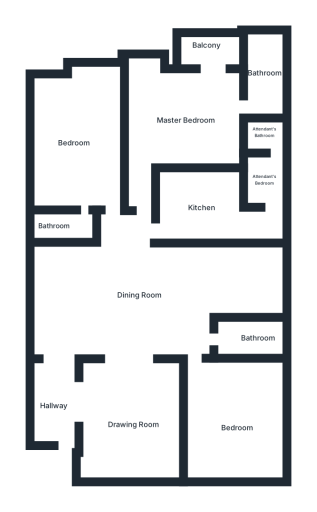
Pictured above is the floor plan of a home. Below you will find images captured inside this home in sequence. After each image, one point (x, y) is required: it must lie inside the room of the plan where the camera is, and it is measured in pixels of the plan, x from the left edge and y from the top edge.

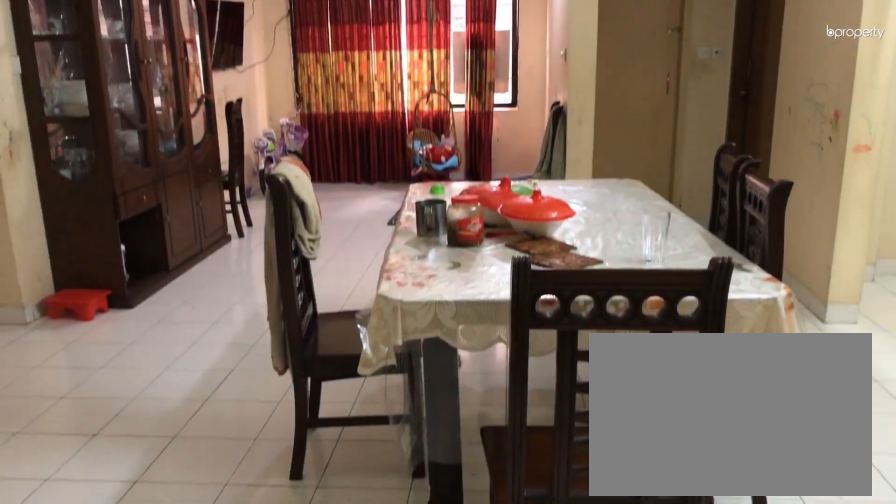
(145, 297)
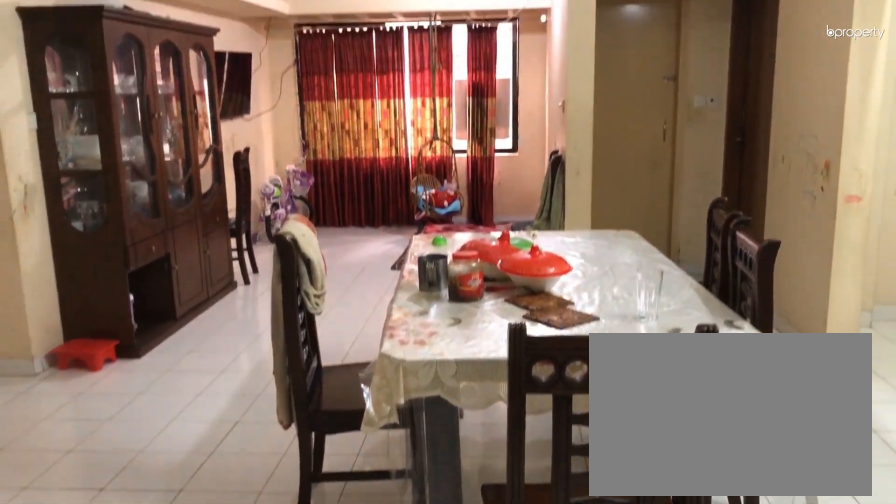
(145, 297)
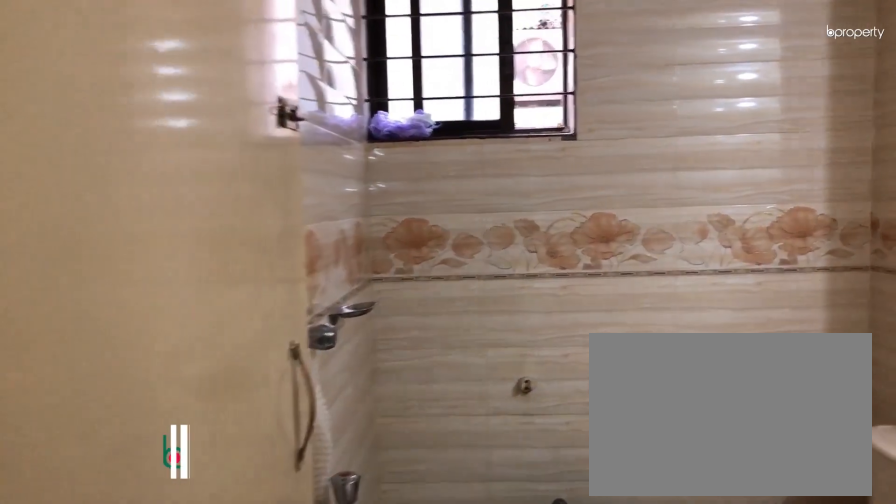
(243, 337)
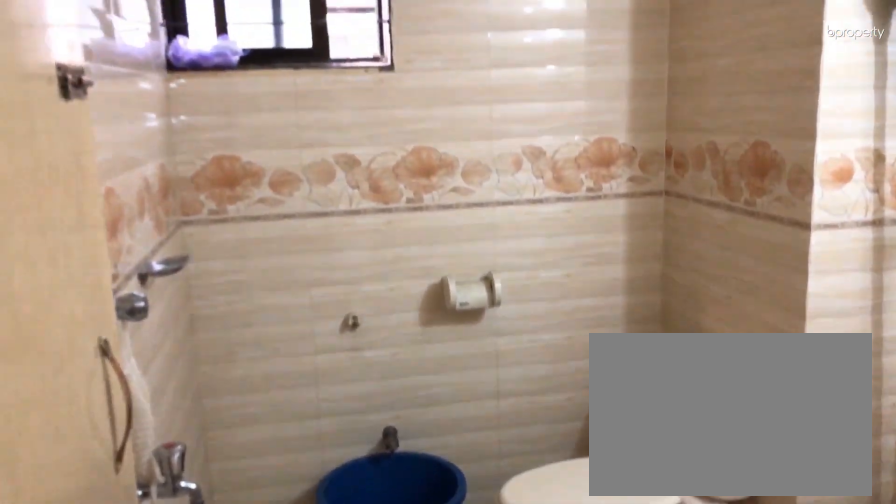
(243, 337)
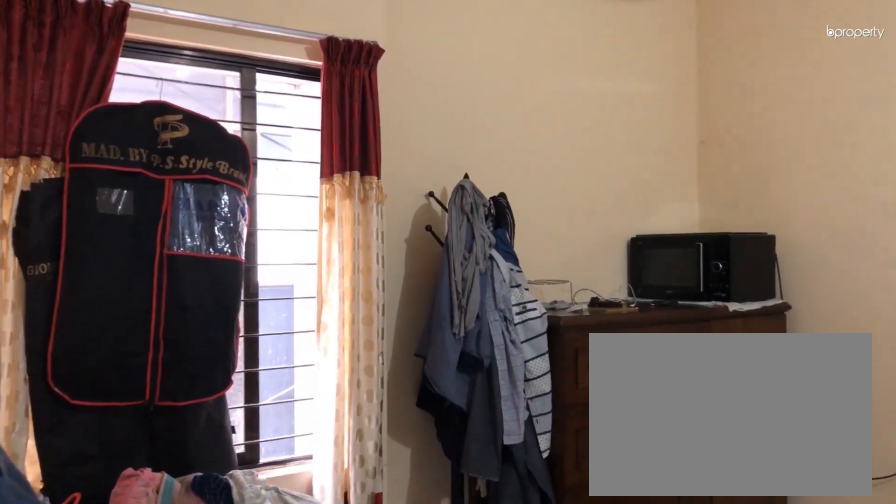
(229, 422)
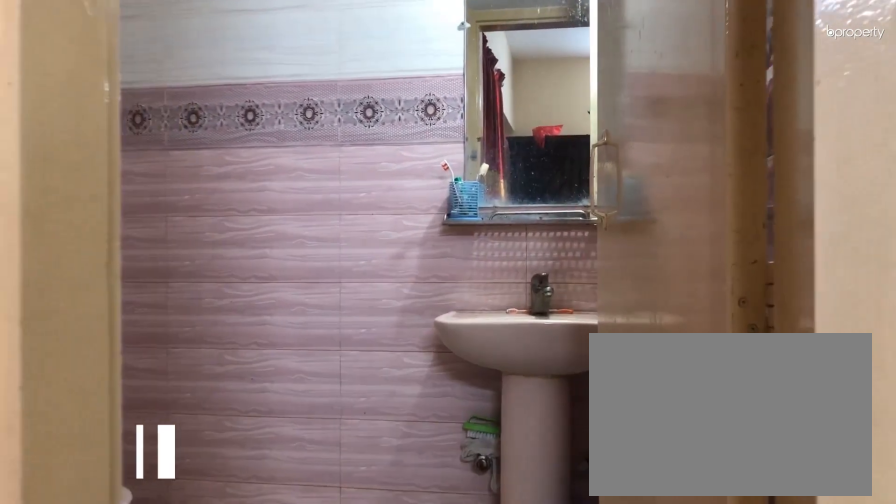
(262, 75)
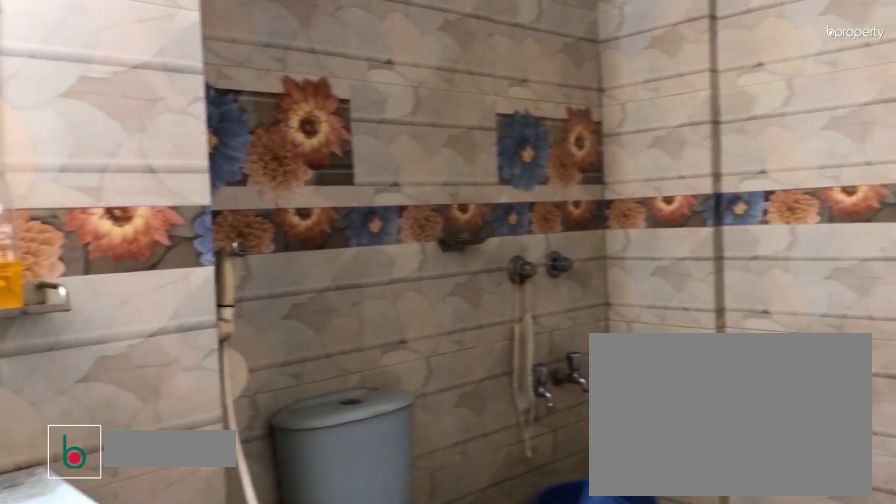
(58, 227)
